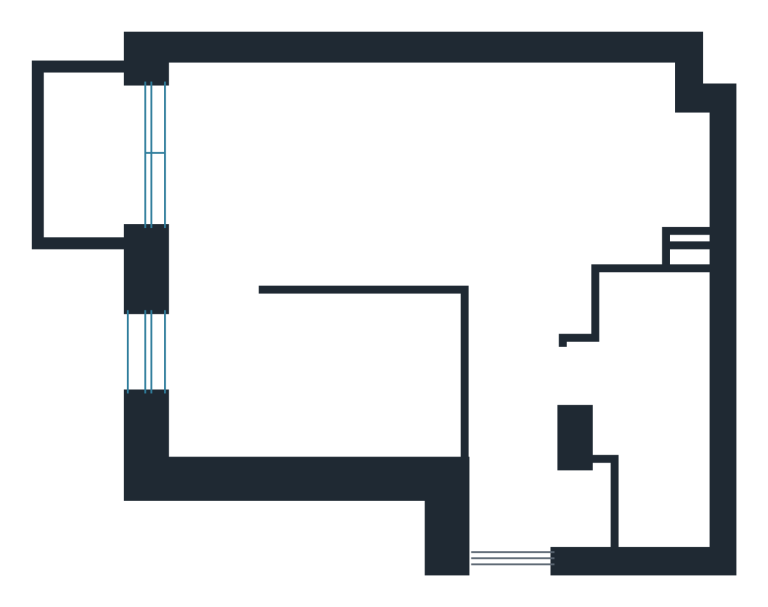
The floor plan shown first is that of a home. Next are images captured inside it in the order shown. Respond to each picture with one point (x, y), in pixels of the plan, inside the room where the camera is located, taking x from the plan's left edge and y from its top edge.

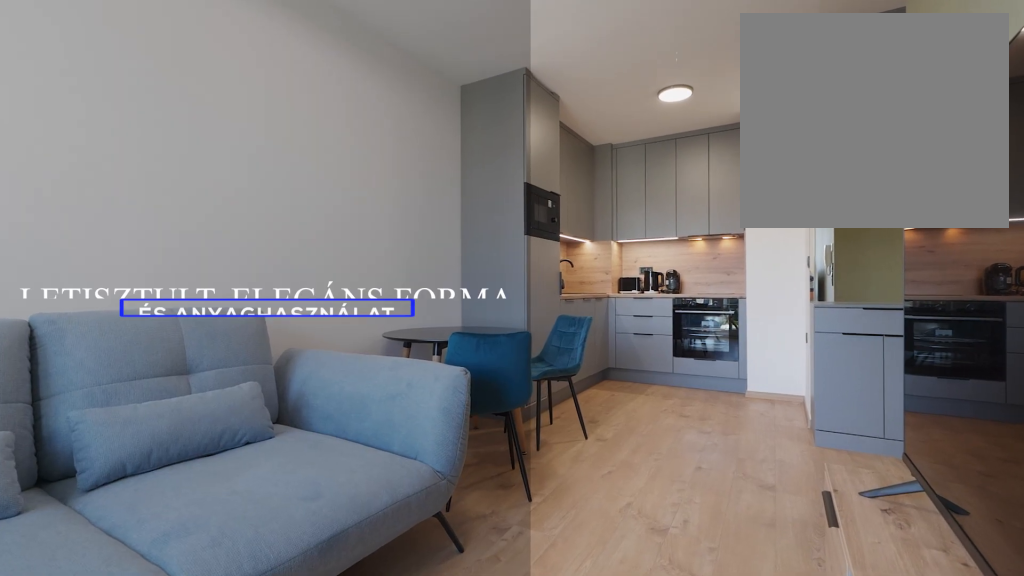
(361, 172)
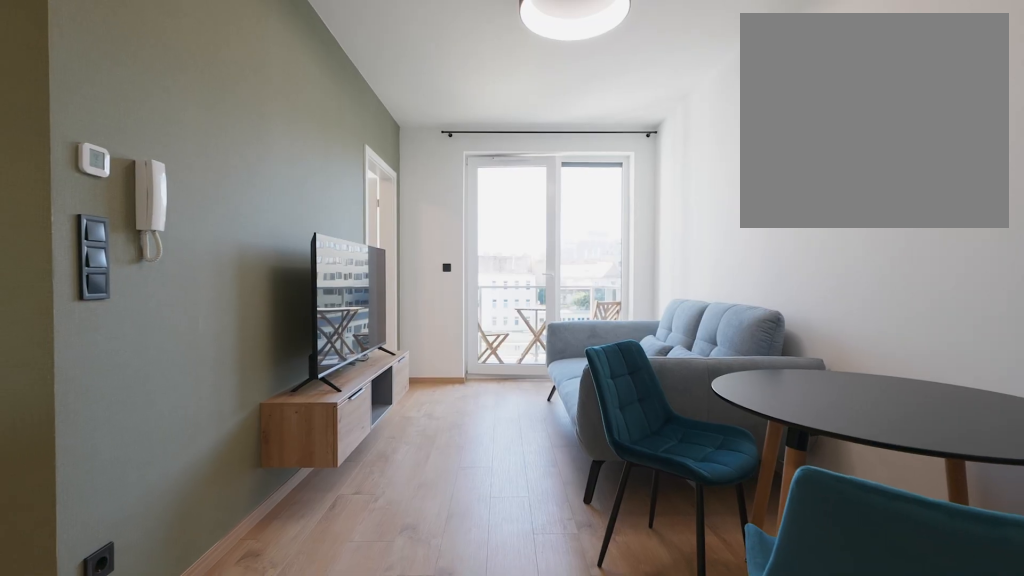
(361, 172)
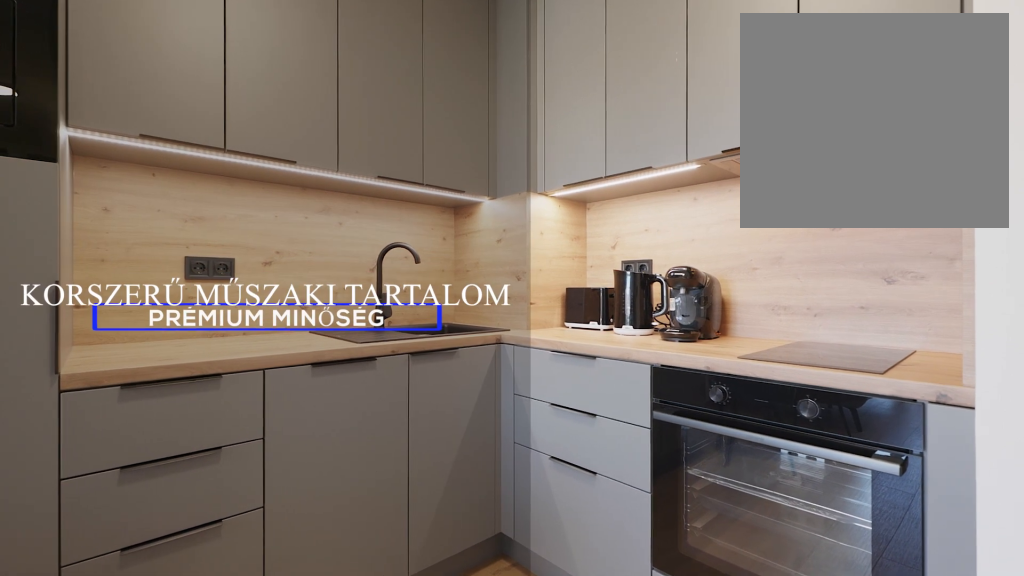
(662, 172)
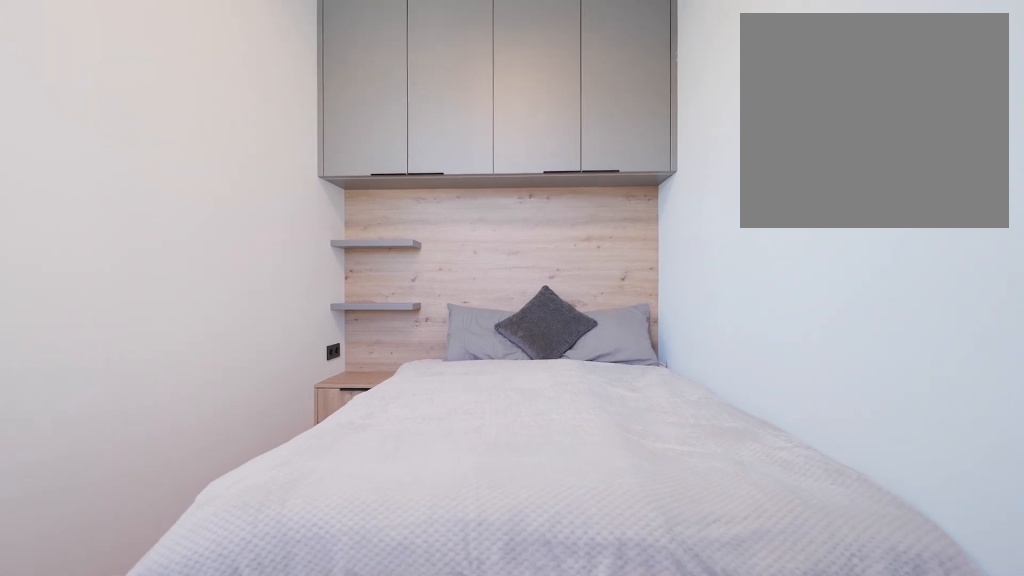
(345, 383)
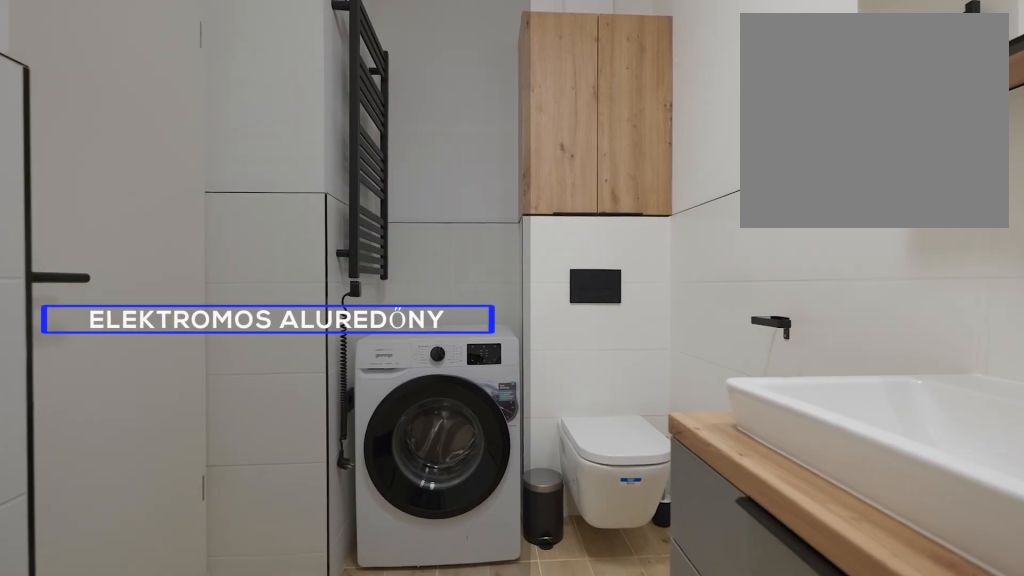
(662, 383)
